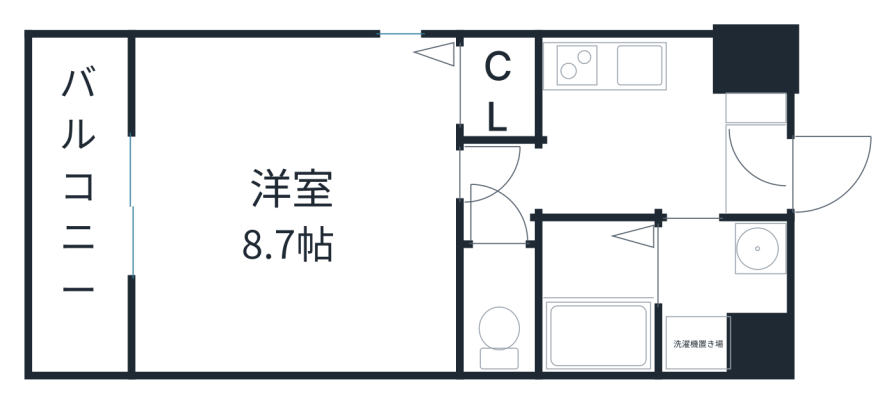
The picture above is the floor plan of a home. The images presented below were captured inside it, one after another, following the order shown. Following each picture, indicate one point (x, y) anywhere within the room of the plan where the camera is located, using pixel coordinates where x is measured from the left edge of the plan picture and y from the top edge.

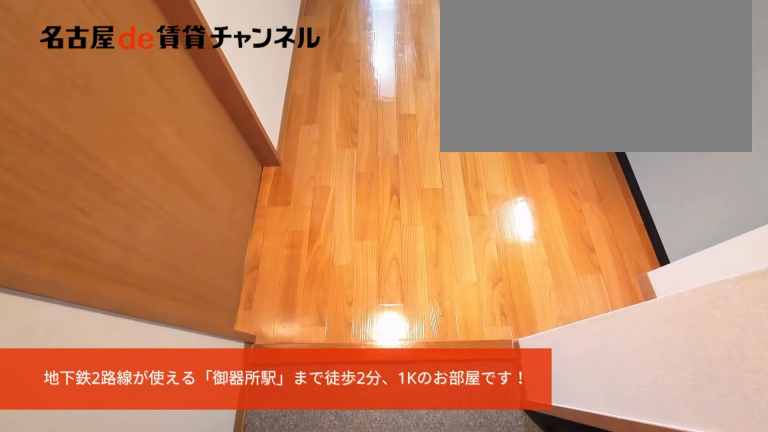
(761, 172)
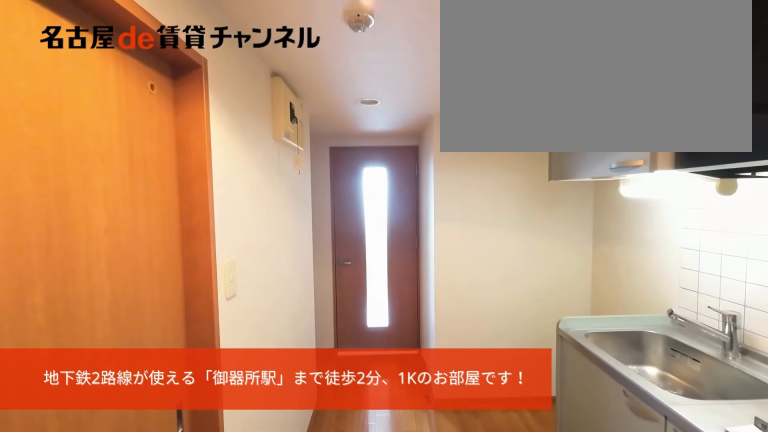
(761, 172)
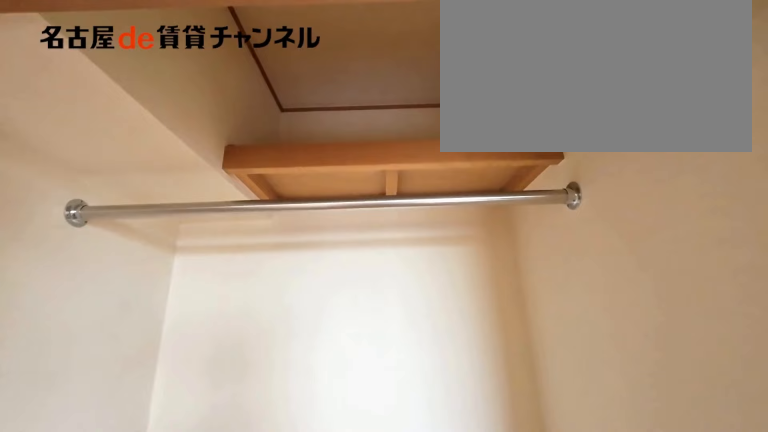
(496, 90)
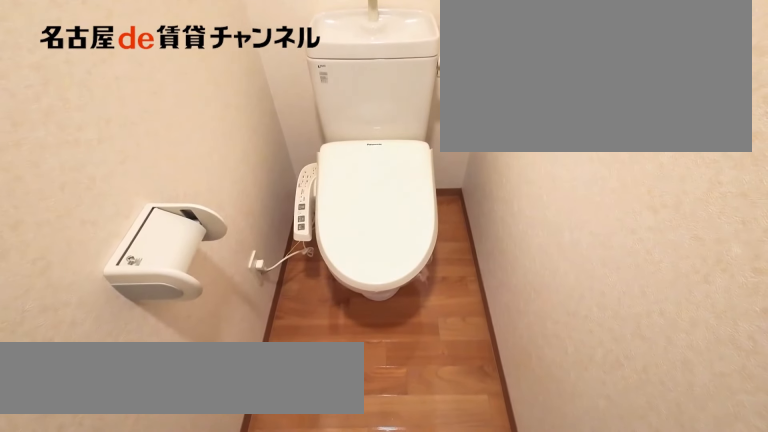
(500, 309)
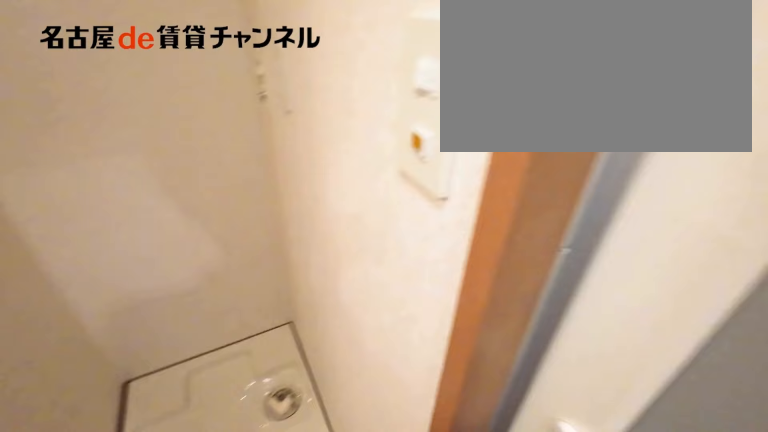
(724, 295)
